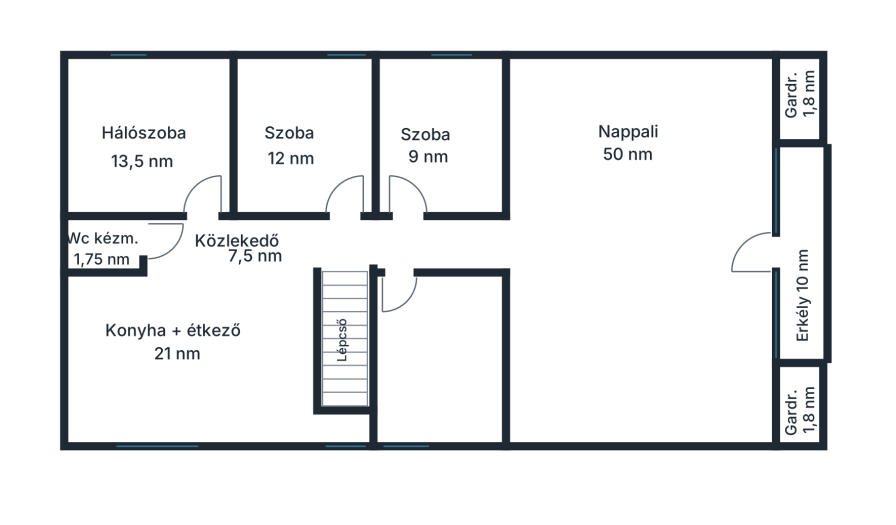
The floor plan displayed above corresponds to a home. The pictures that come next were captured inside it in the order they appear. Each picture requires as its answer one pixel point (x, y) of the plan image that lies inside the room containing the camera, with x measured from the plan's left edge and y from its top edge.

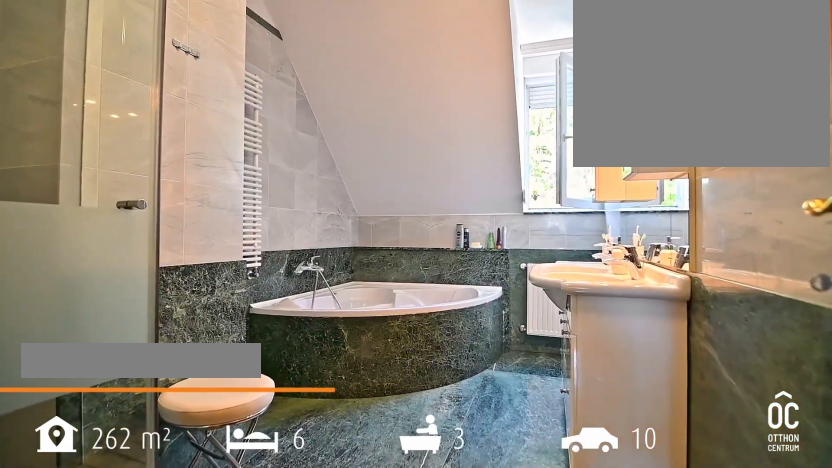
(439, 358)
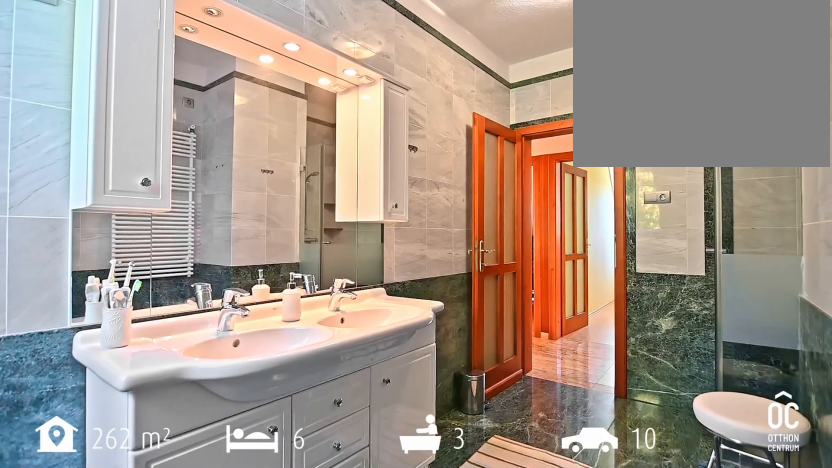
(439, 358)
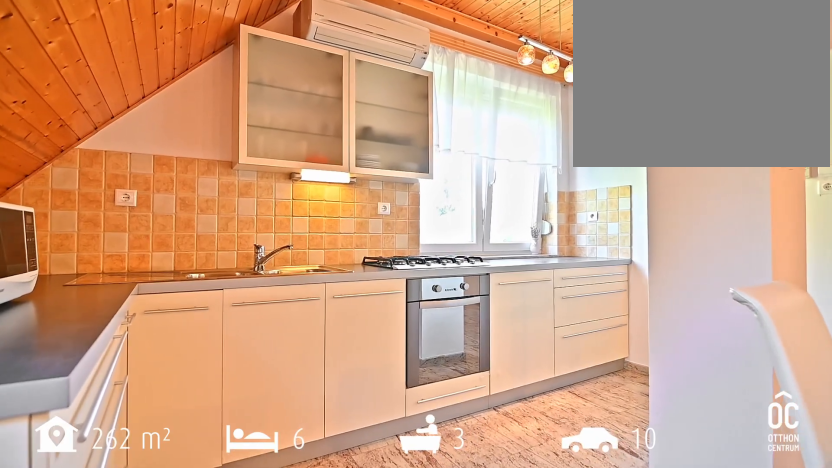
(183, 341)
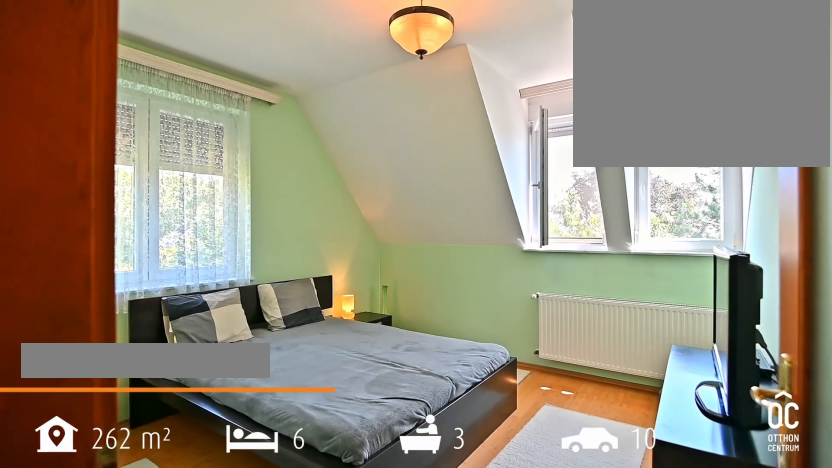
(147, 140)
